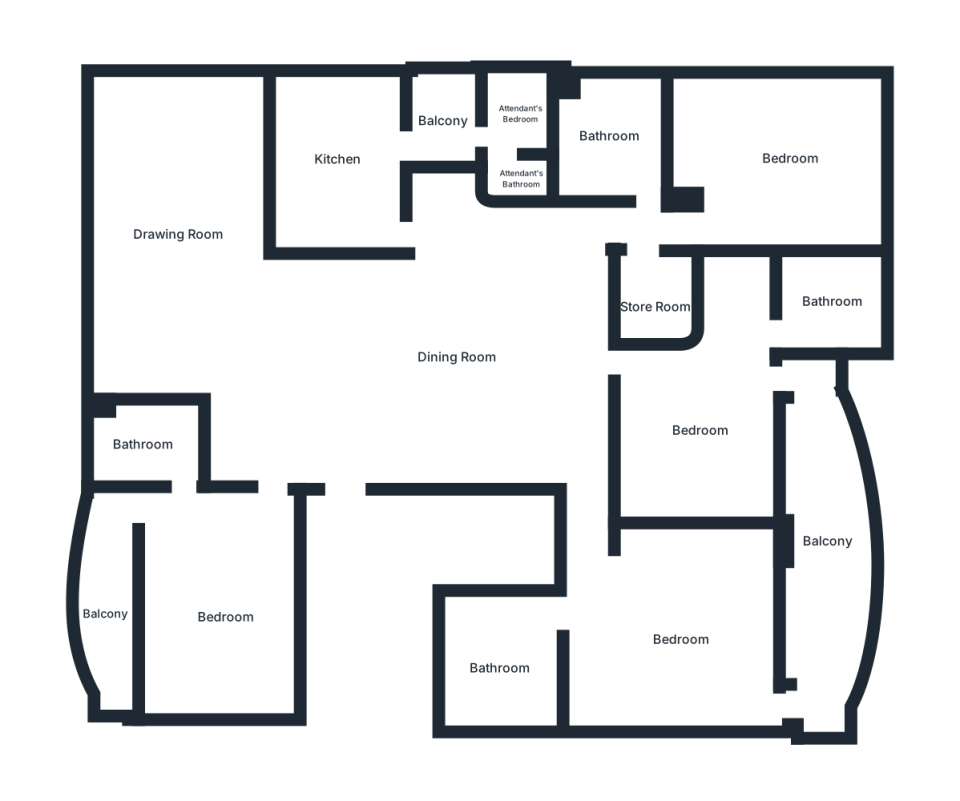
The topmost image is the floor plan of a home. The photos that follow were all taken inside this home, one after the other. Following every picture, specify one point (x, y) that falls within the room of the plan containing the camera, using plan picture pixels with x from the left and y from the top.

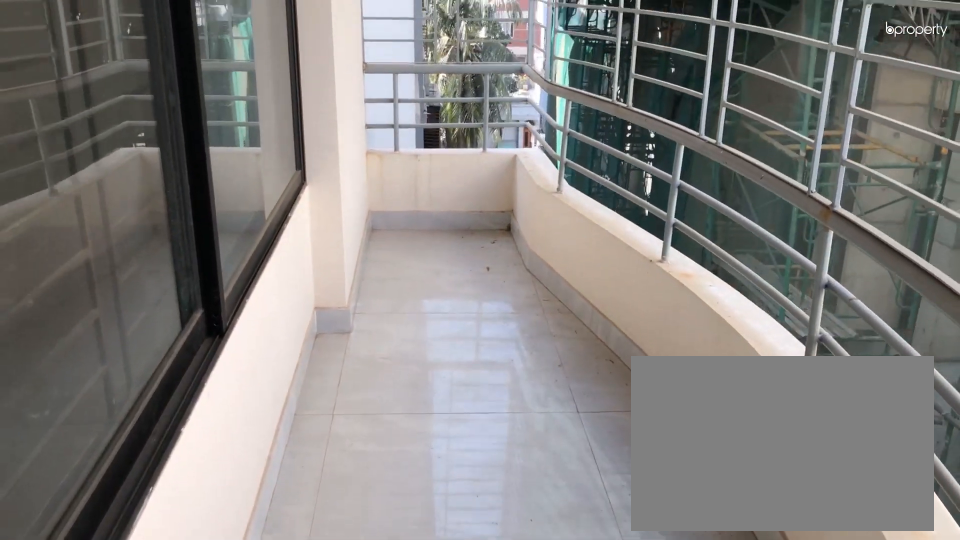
(108, 613)
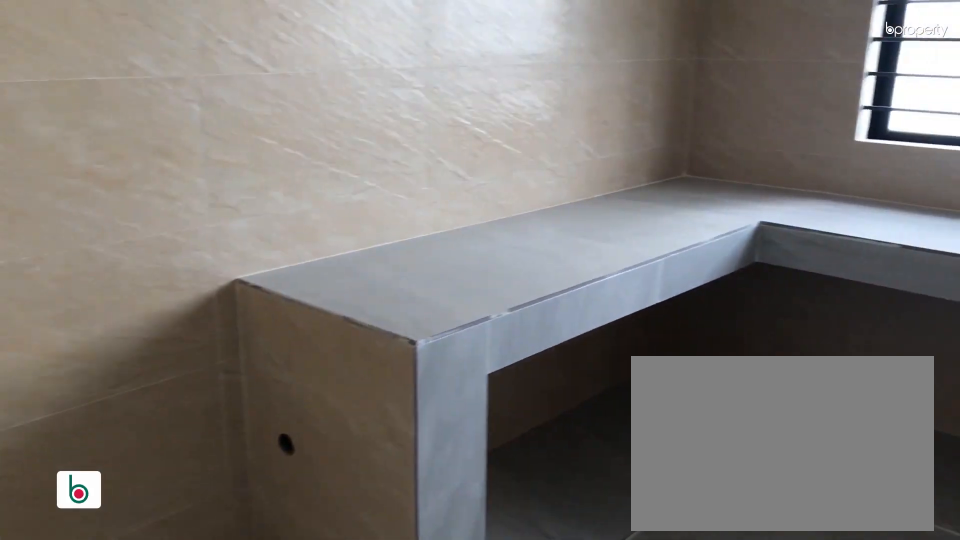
(338, 155)
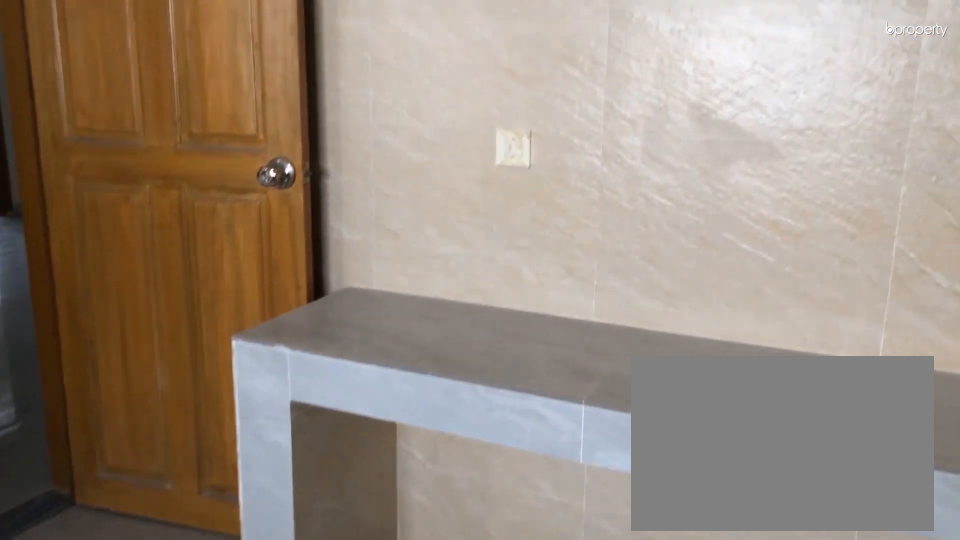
(338, 155)
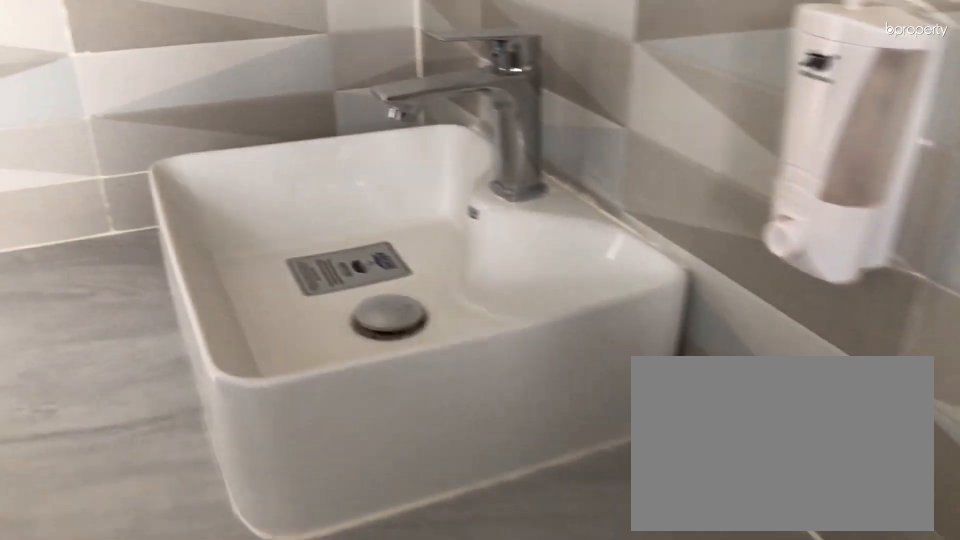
(613, 144)
